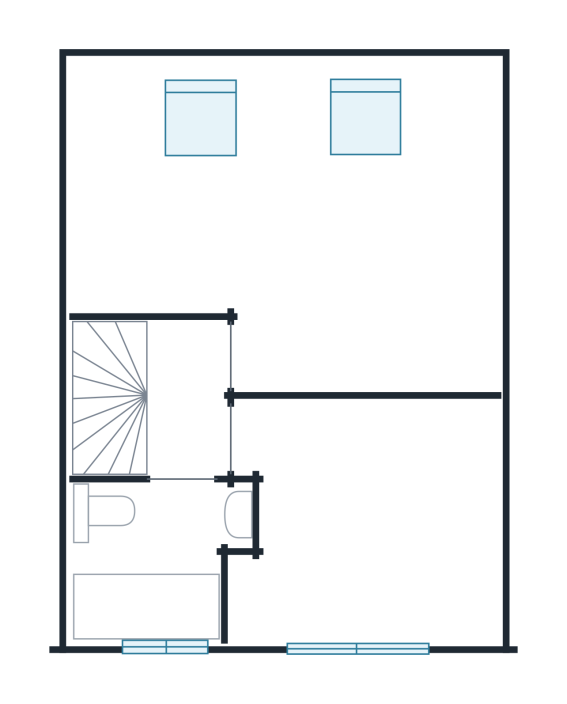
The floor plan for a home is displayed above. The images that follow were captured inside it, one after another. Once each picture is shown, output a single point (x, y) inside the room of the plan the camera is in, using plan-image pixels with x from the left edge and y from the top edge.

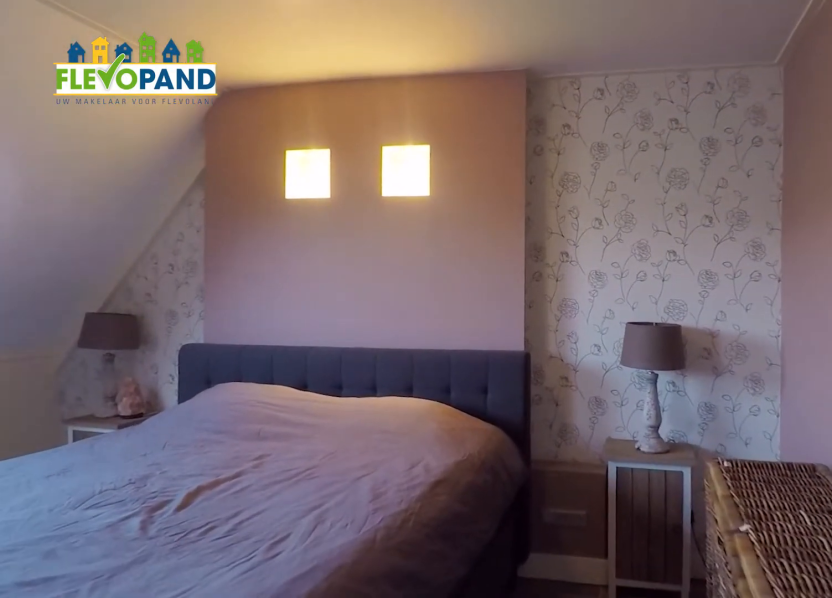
(272, 190)
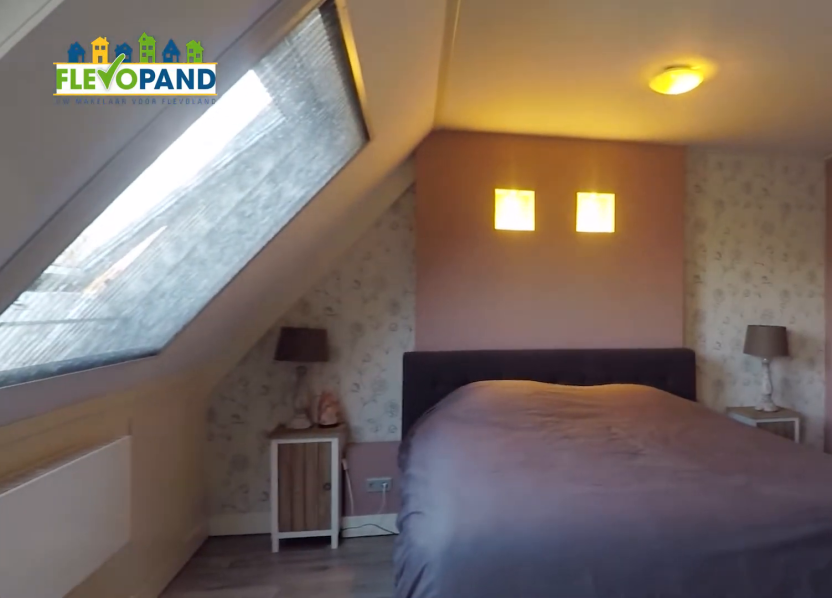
(272, 190)
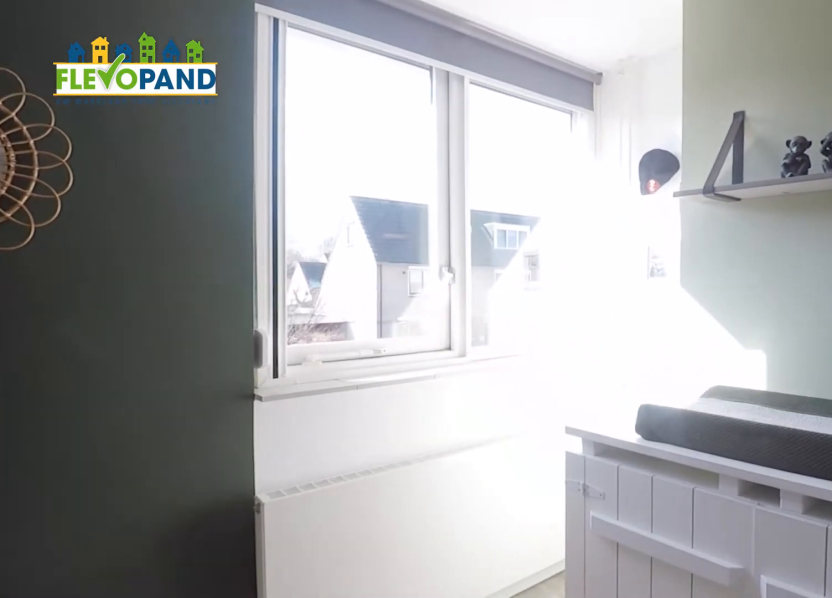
(368, 521)
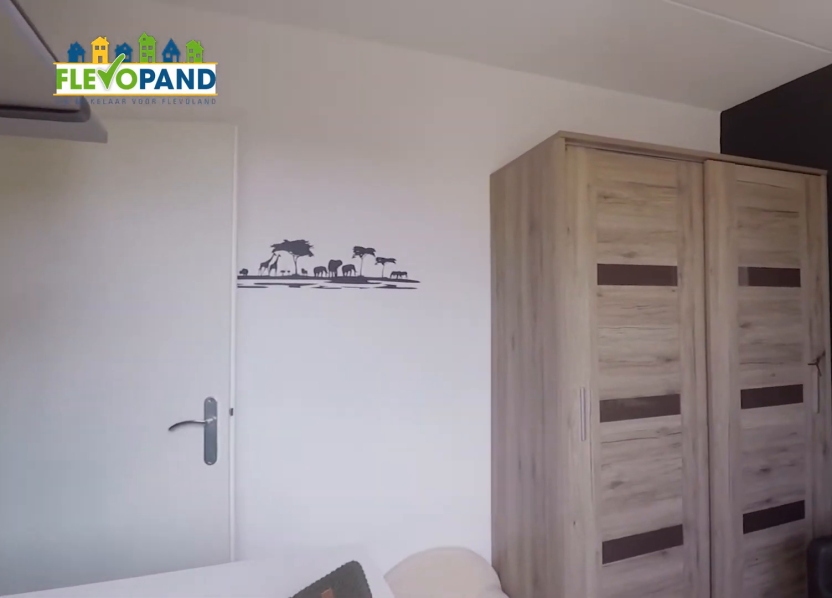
(368, 521)
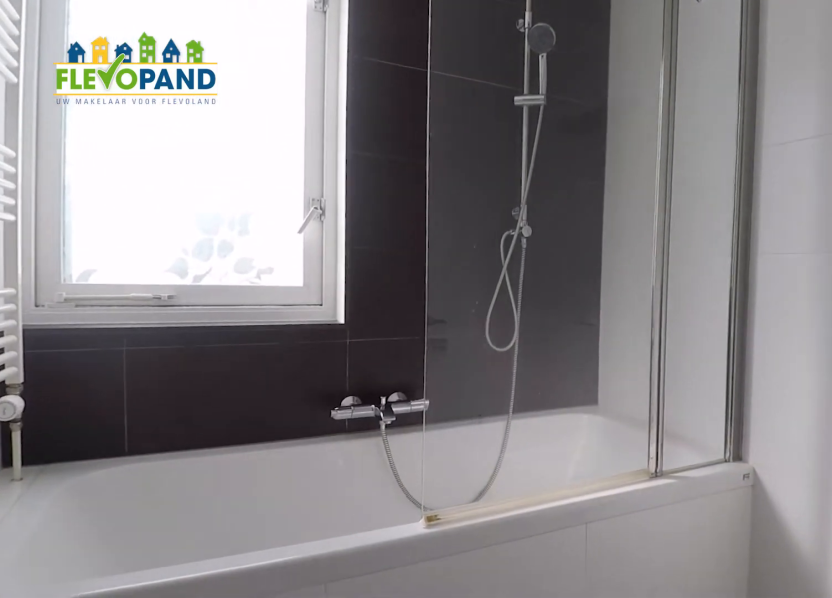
(147, 605)
